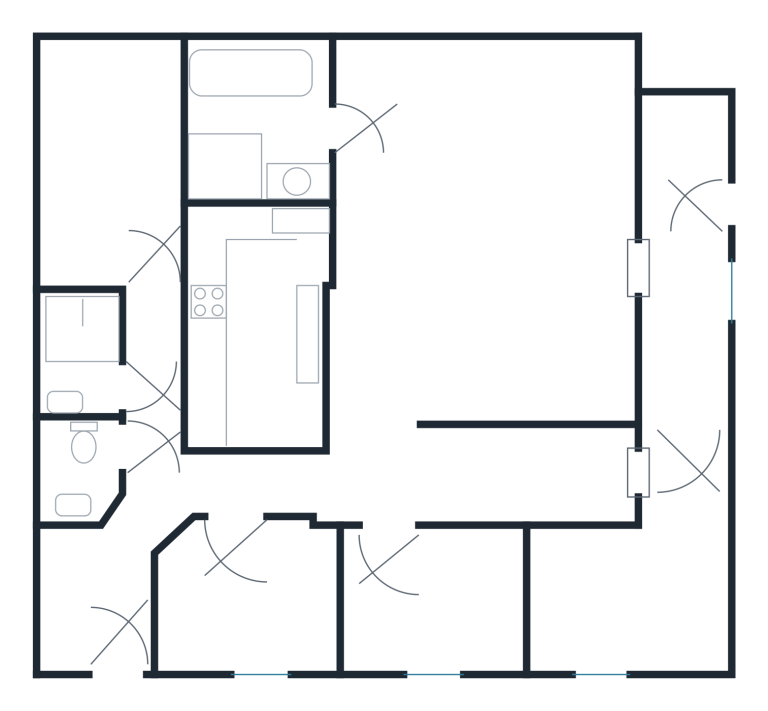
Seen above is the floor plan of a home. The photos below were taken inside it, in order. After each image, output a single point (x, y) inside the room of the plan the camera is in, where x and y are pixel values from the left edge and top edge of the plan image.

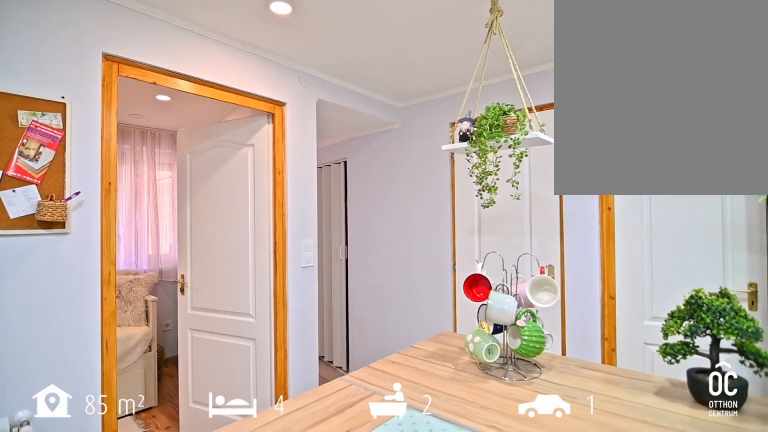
(250, 345)
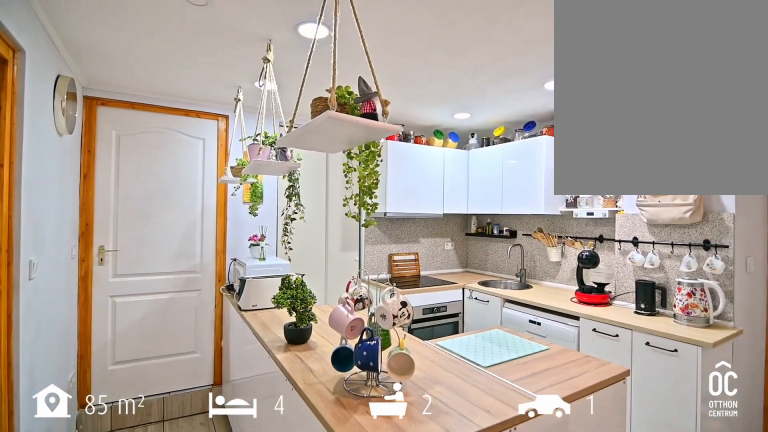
(250, 345)
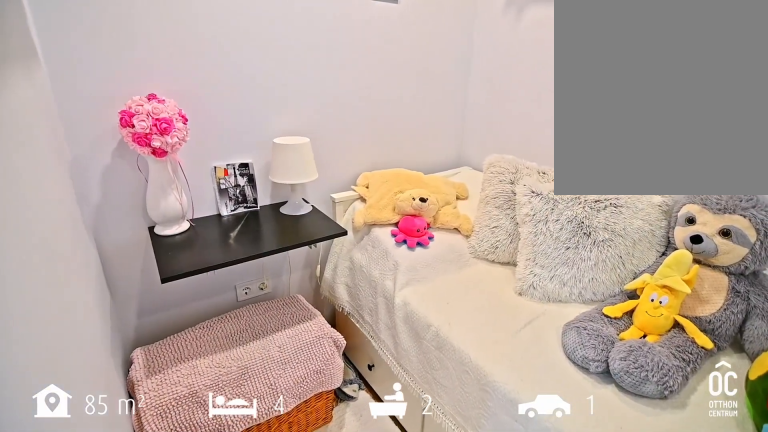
(250, 600)
